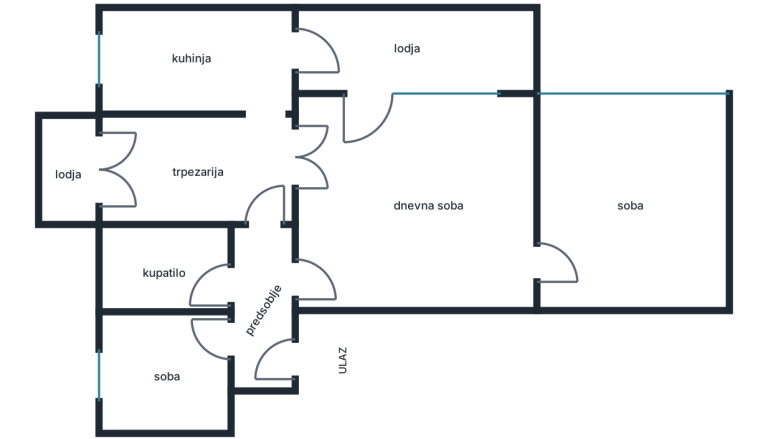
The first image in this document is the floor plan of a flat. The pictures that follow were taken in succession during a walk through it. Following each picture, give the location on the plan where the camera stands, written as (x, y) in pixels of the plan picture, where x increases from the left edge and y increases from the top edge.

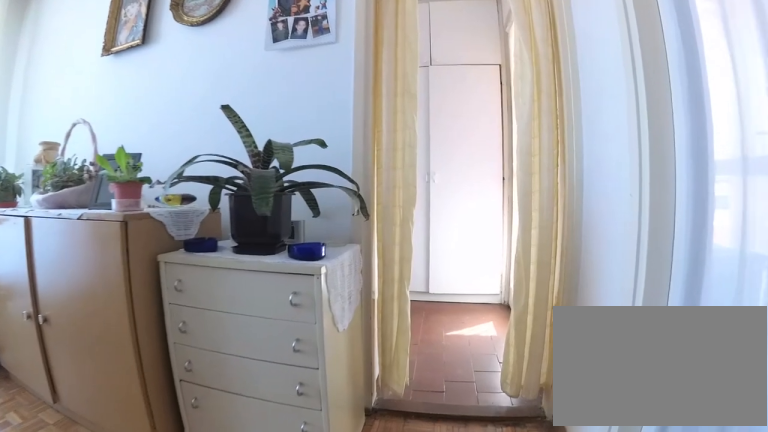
(264, 197)
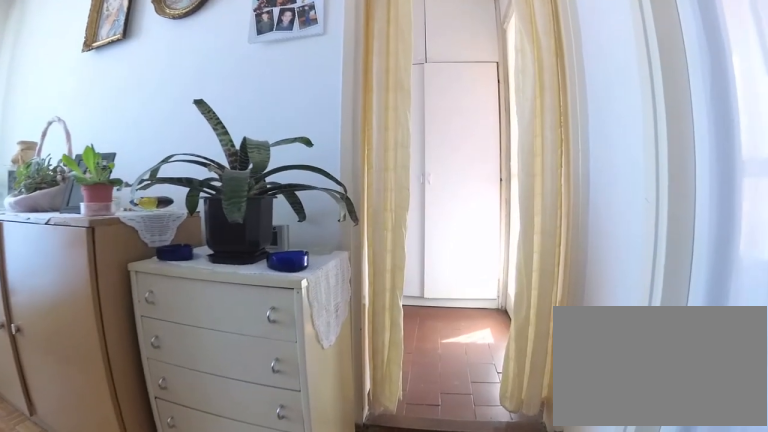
(264, 190)
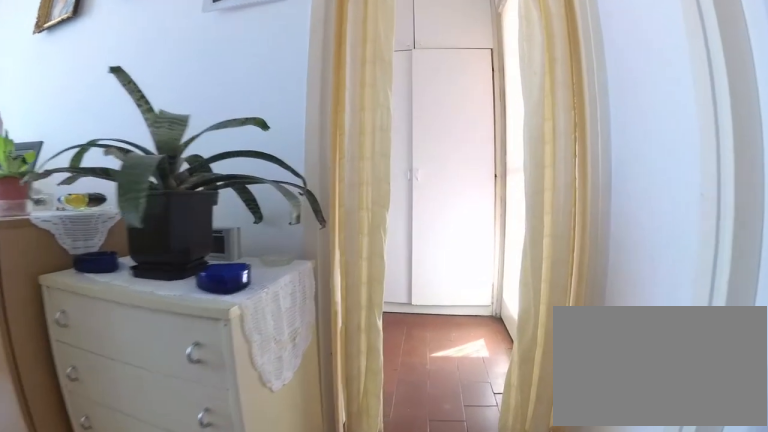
(264, 176)
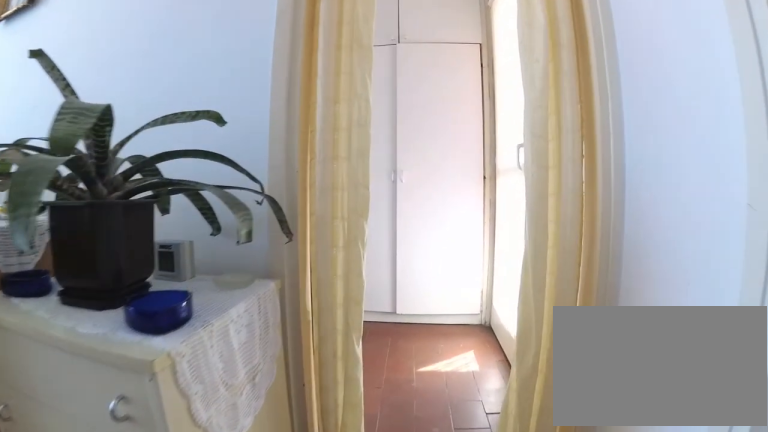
(264, 169)
